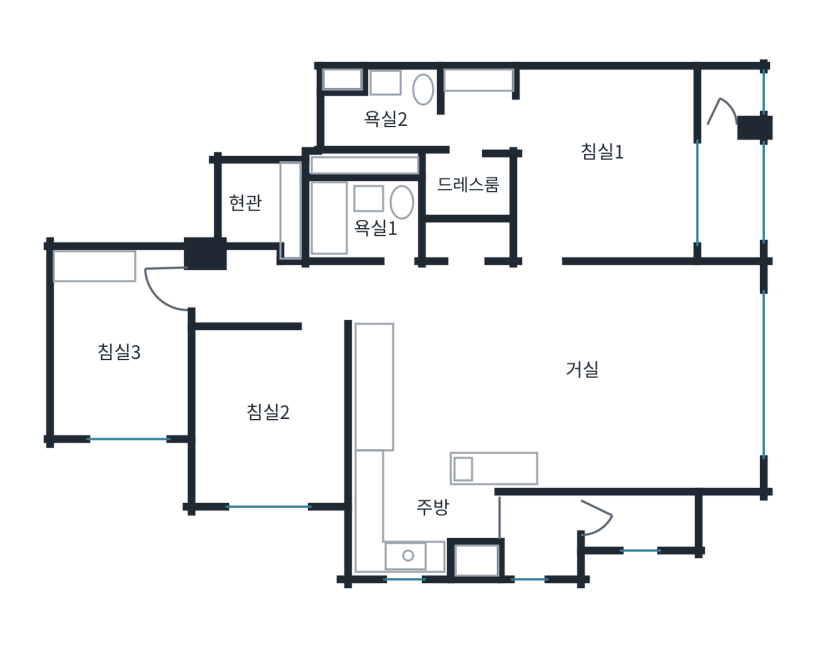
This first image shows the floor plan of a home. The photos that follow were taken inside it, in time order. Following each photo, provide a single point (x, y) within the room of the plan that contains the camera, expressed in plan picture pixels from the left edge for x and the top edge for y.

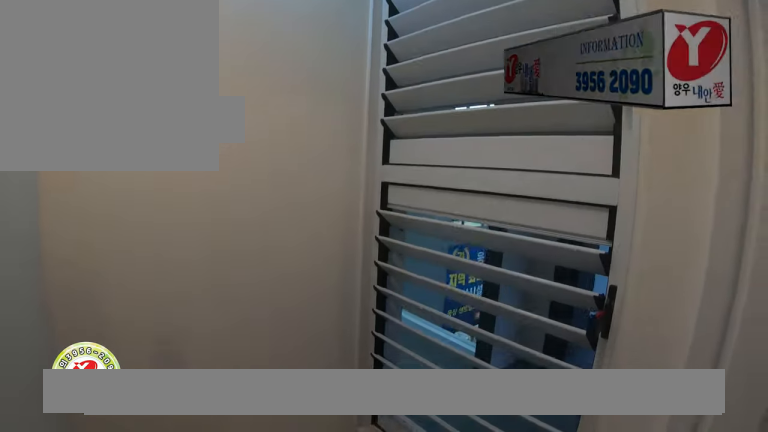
(729, 202)
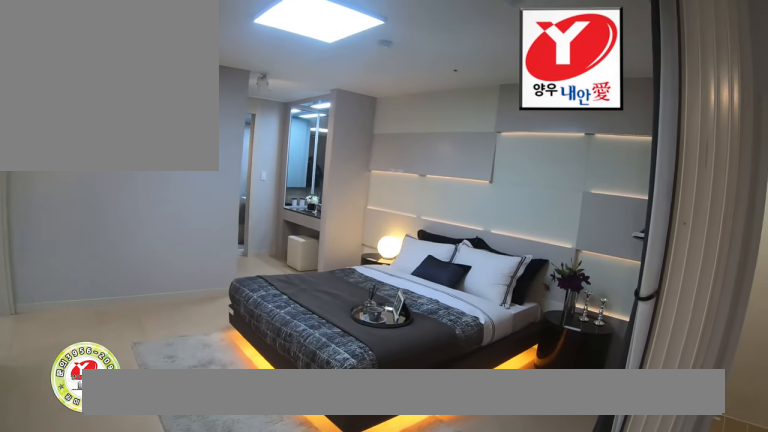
(605, 192)
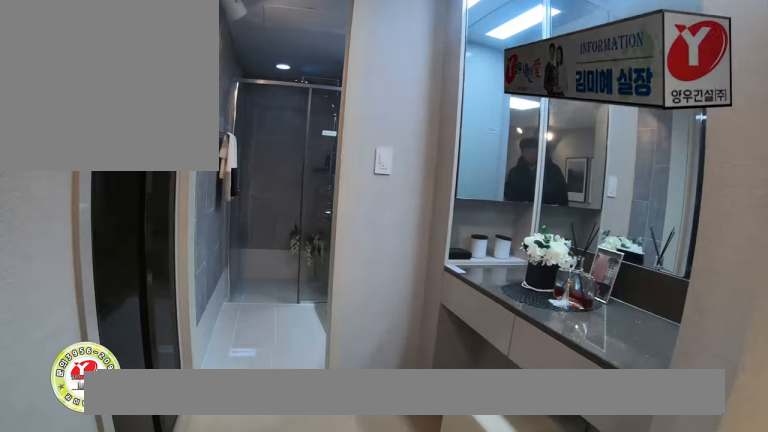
(445, 132)
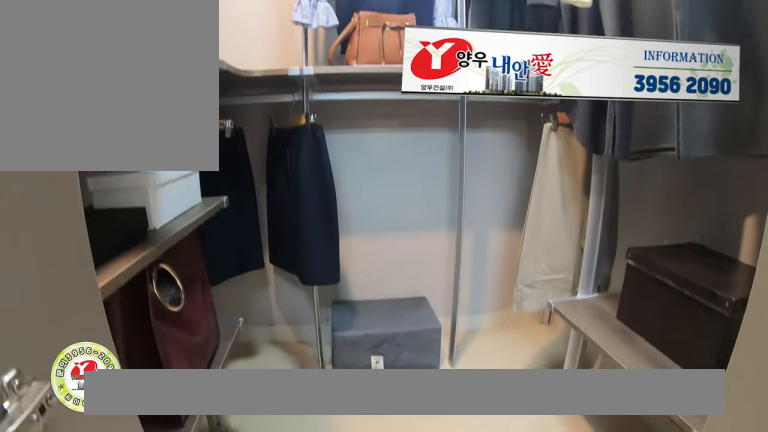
(441, 135)
